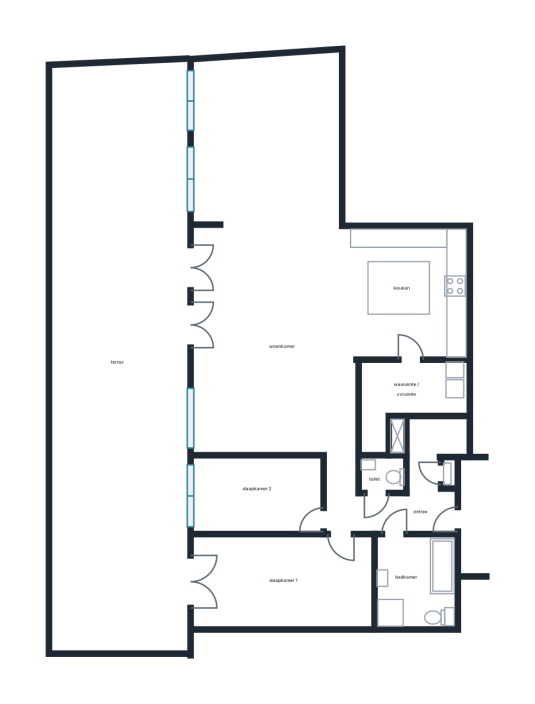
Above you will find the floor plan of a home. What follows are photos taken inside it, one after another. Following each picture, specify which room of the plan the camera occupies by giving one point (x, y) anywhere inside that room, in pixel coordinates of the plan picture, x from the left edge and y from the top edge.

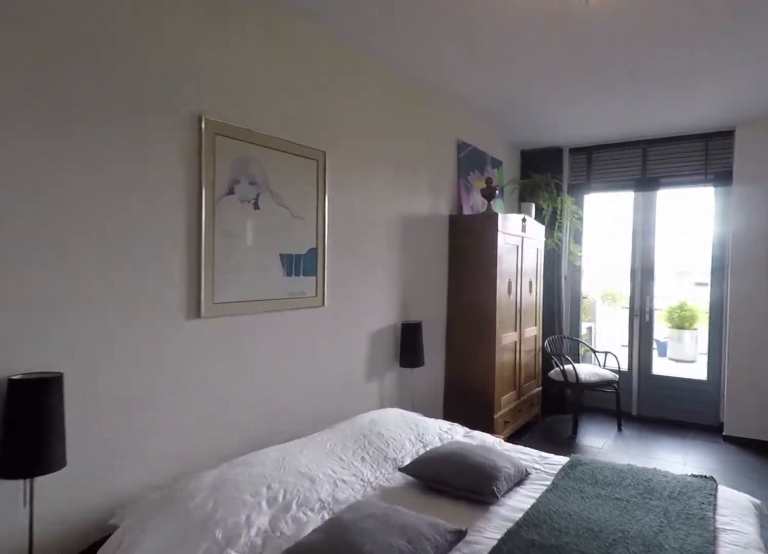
(283, 581)
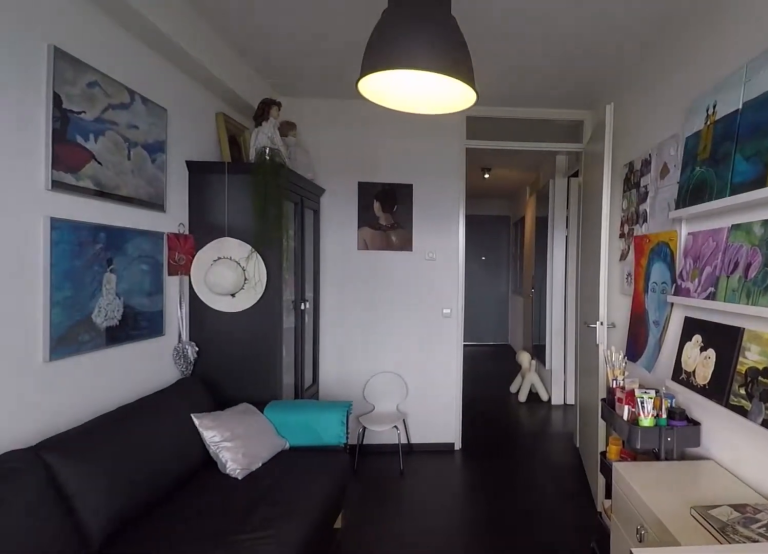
(256, 494)
